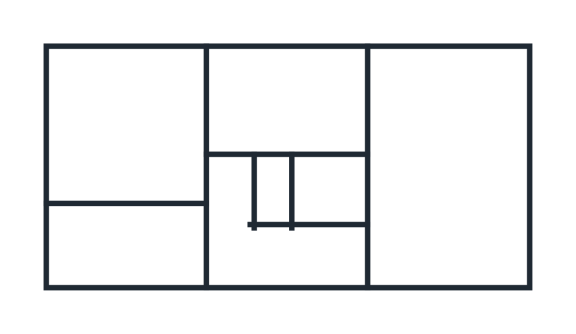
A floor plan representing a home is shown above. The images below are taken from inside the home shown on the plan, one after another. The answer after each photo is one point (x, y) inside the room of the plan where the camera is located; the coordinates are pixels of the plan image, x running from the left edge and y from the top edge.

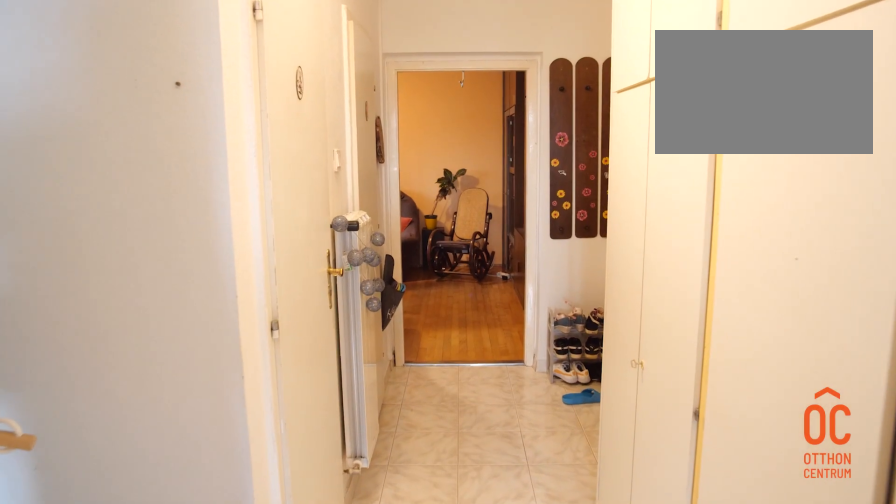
(267, 254)
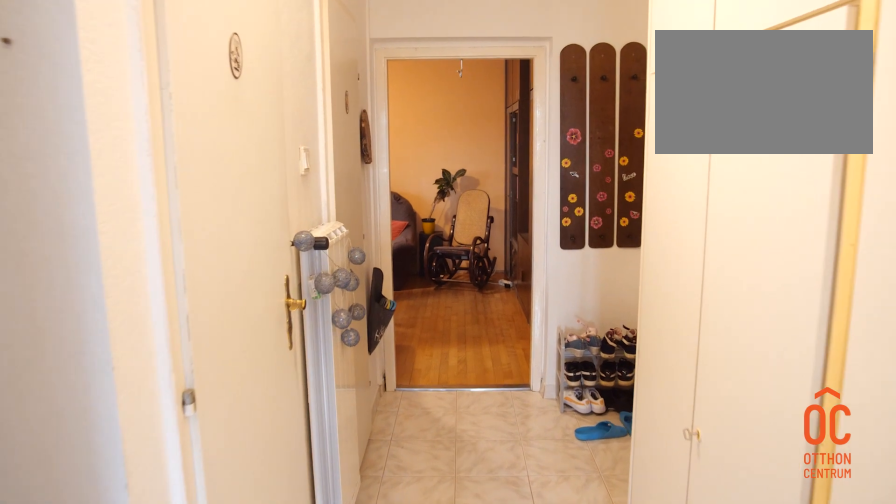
(248, 254)
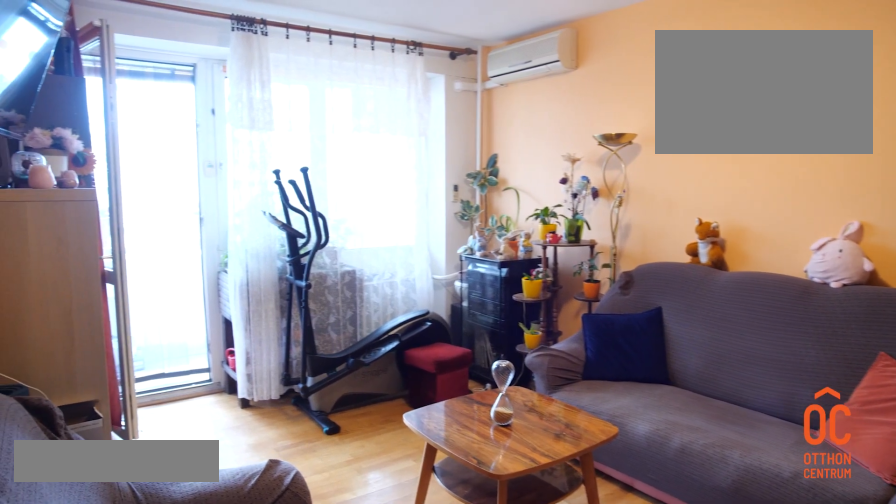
(446, 175)
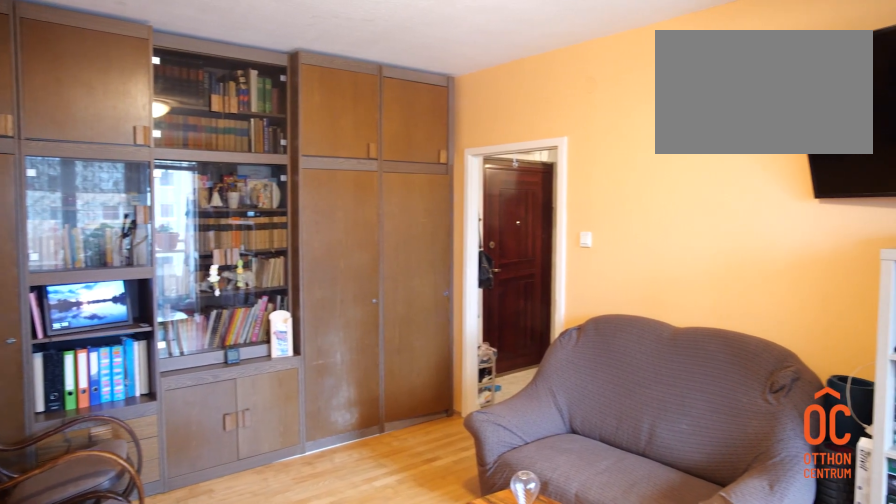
(448, 174)
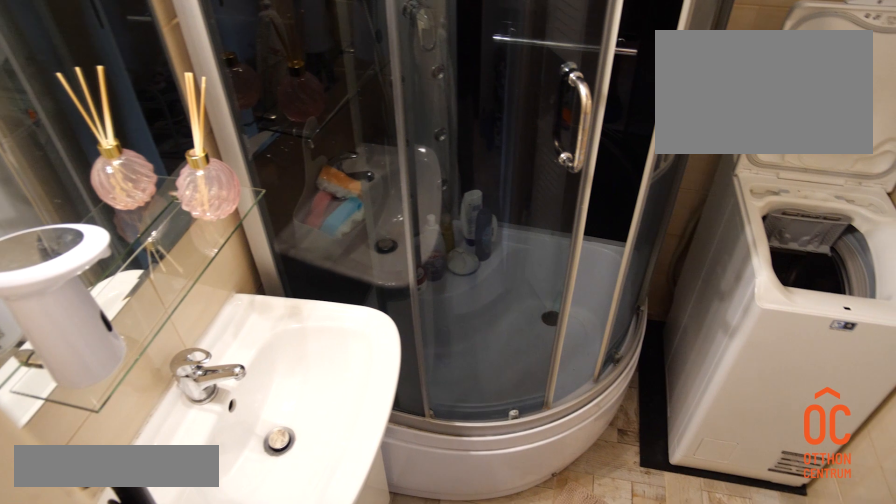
(331, 186)
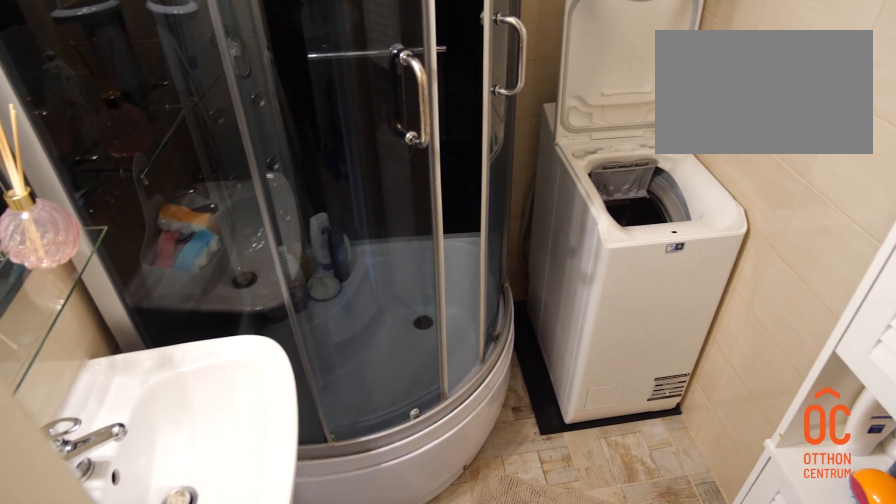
(330, 186)
